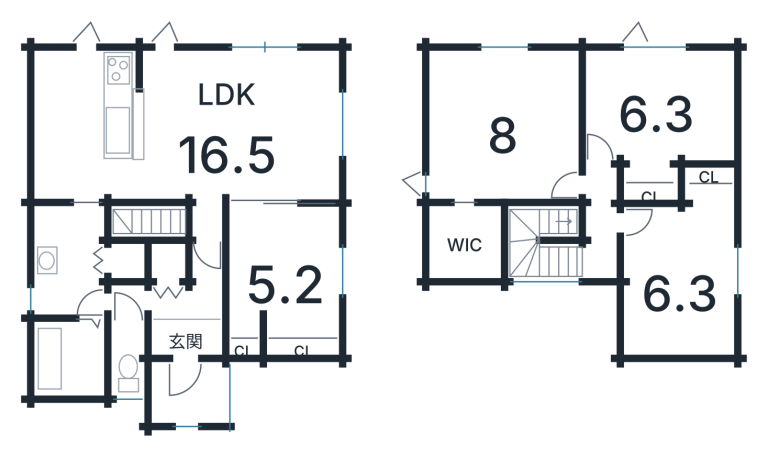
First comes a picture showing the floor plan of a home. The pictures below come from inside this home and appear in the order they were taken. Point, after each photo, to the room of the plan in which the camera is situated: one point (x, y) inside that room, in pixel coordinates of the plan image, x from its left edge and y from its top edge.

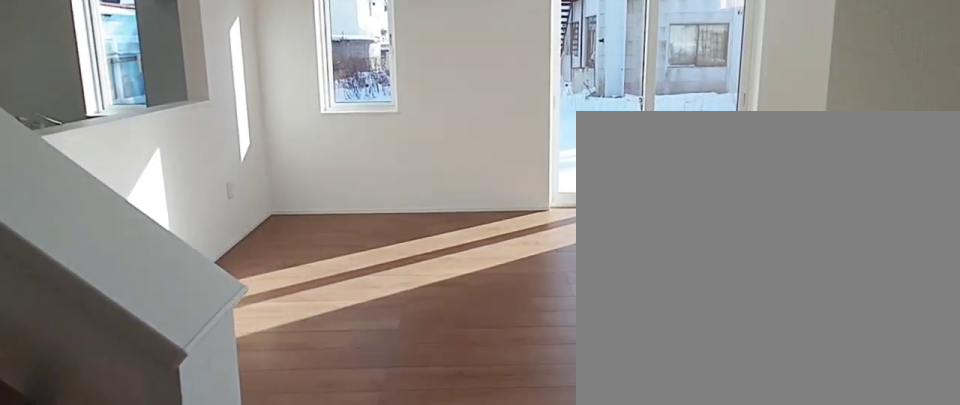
(257, 134)
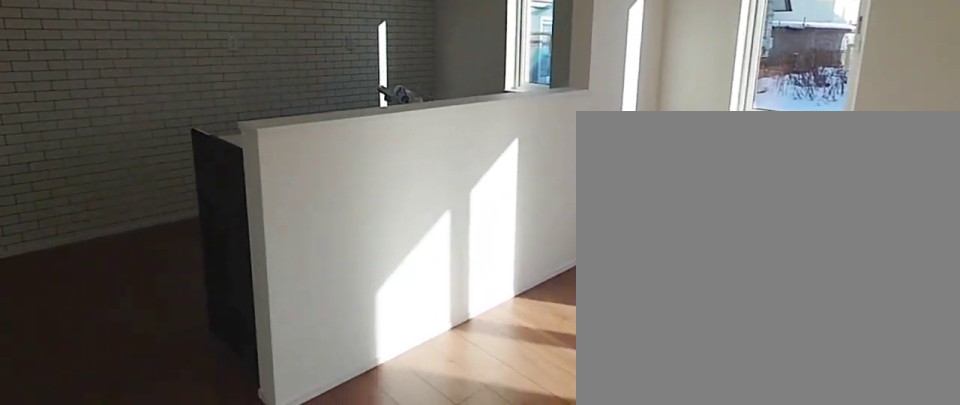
(257, 134)
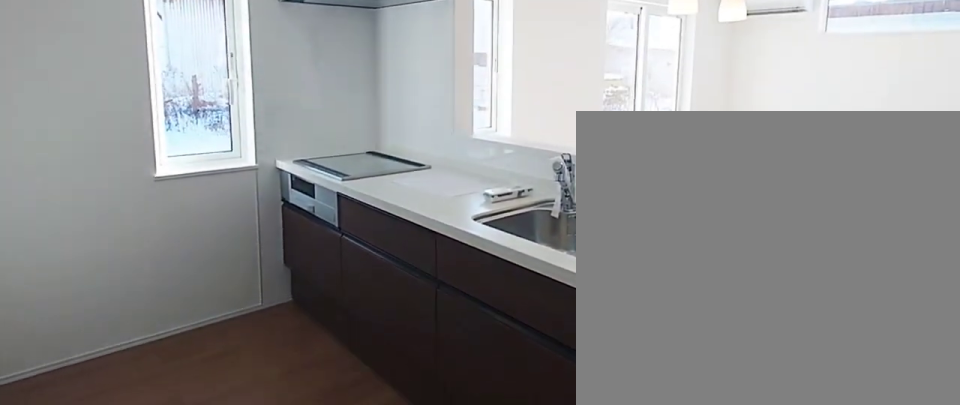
(82, 134)
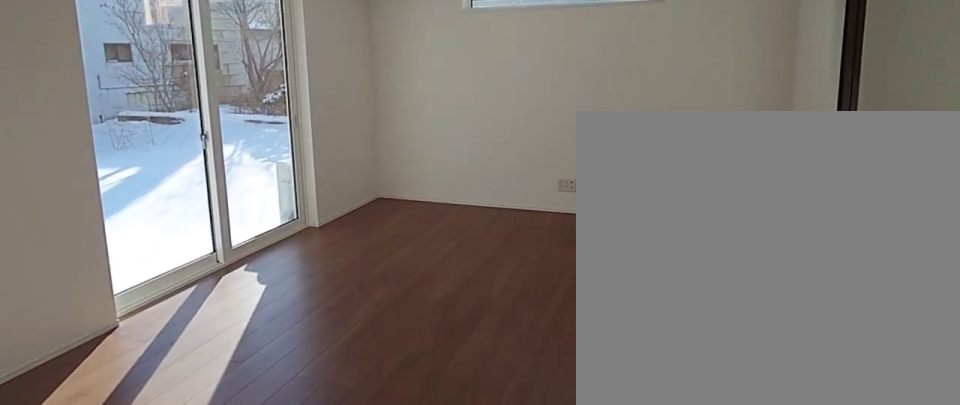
(250, 134)
